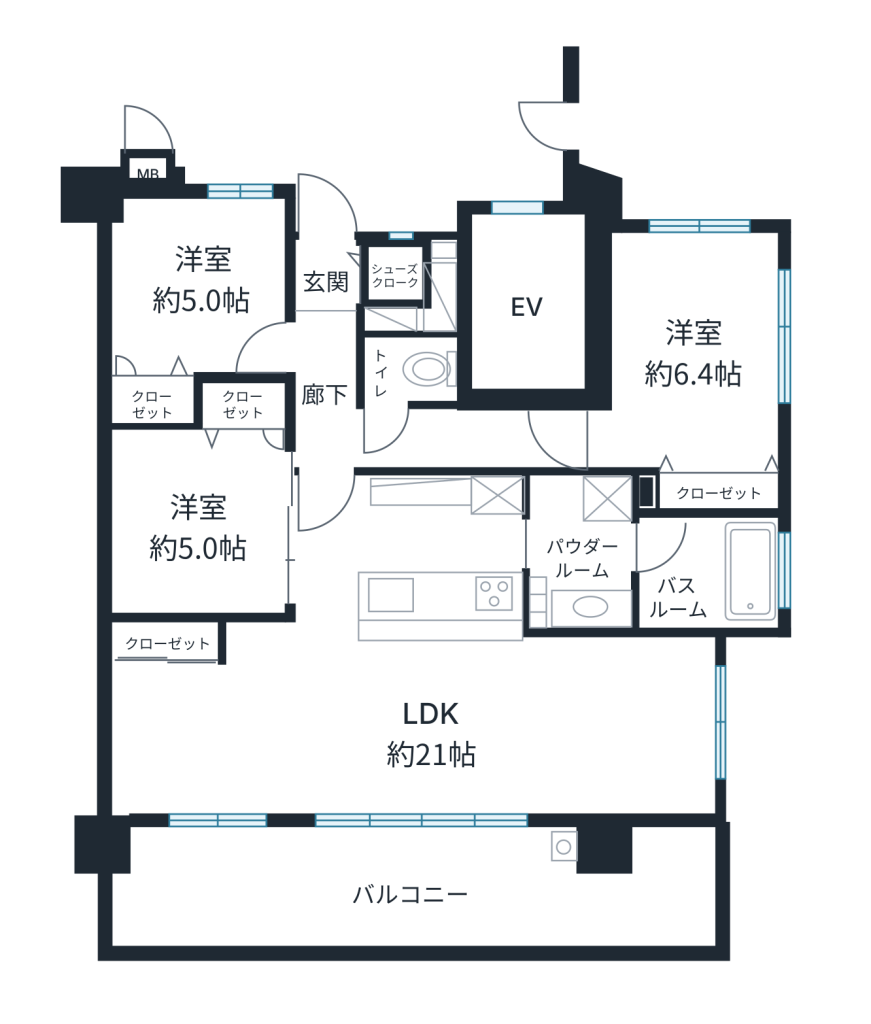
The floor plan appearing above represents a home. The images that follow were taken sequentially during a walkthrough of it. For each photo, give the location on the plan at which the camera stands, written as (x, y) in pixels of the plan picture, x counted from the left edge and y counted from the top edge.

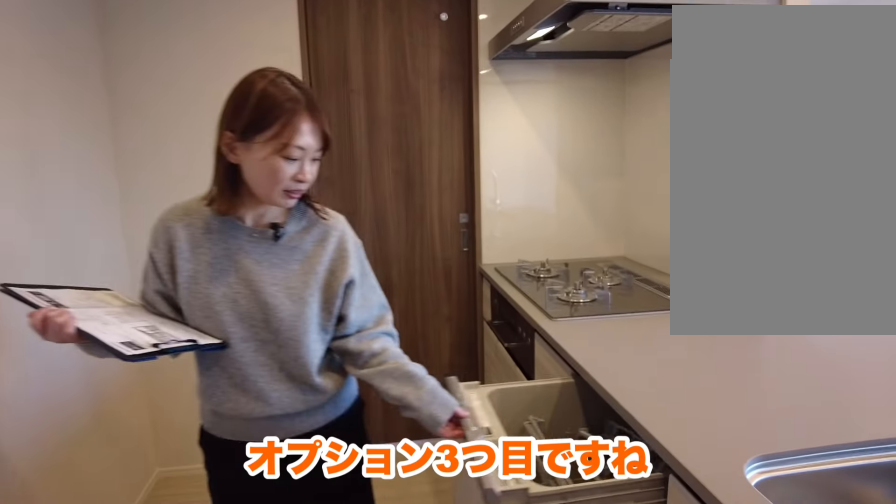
(409, 560)
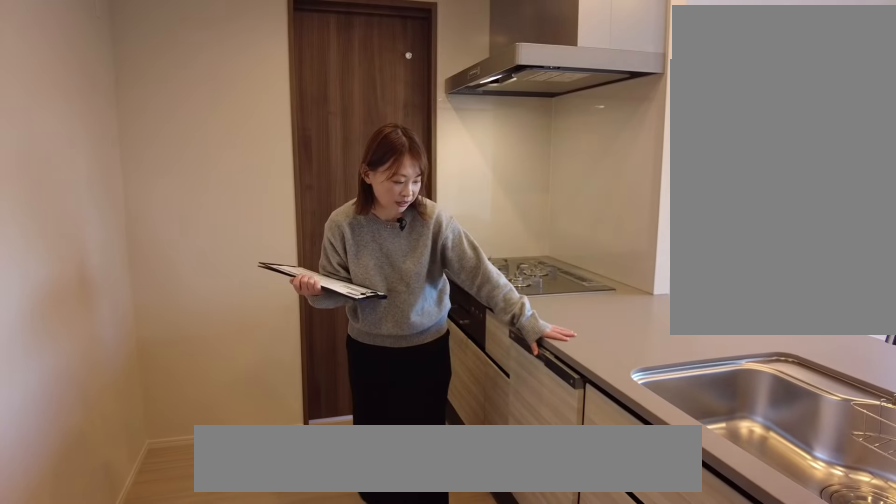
(409, 560)
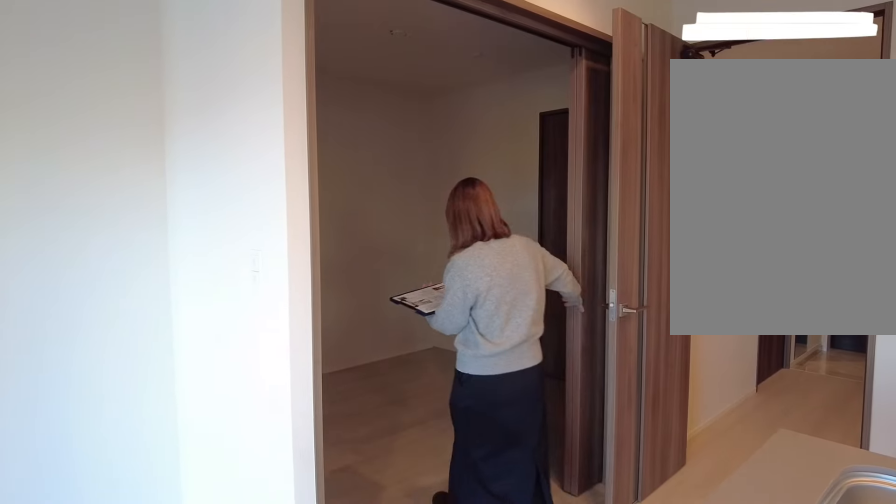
(233, 544)
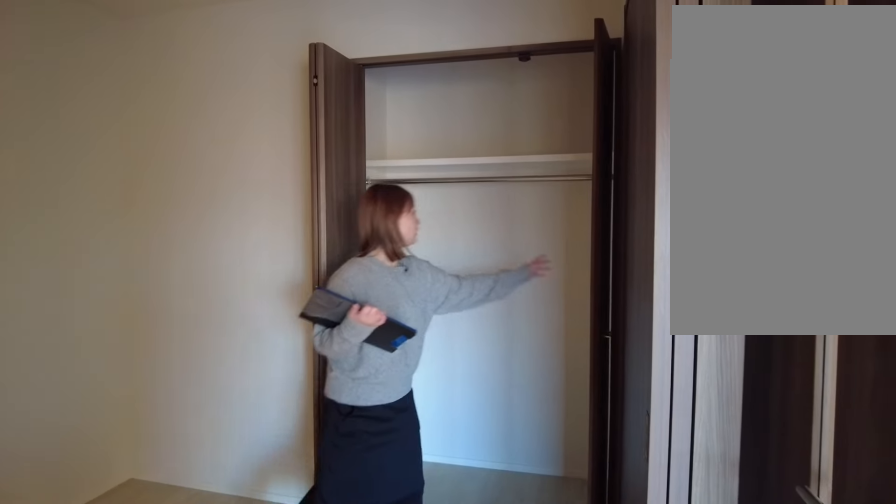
(200, 550)
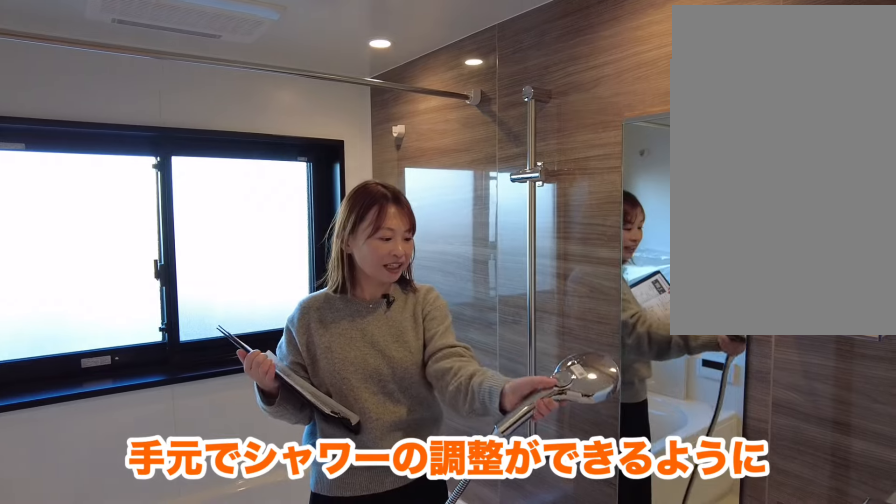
(689, 599)
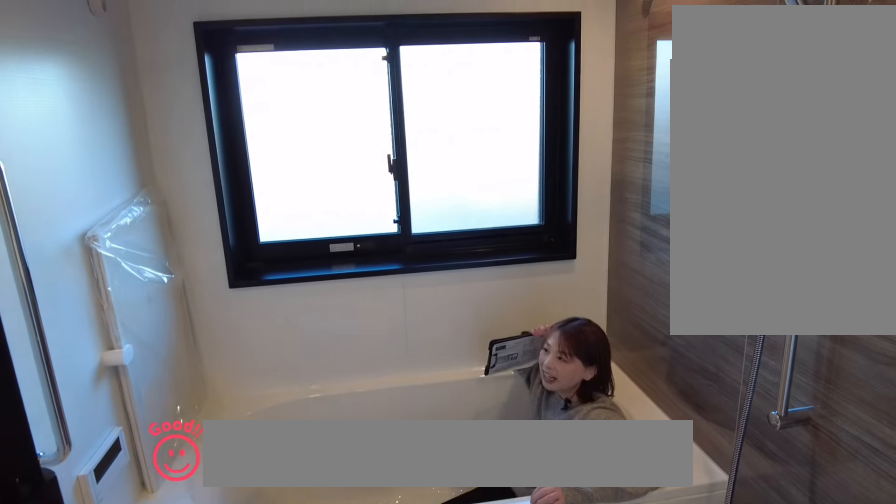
(689, 599)
